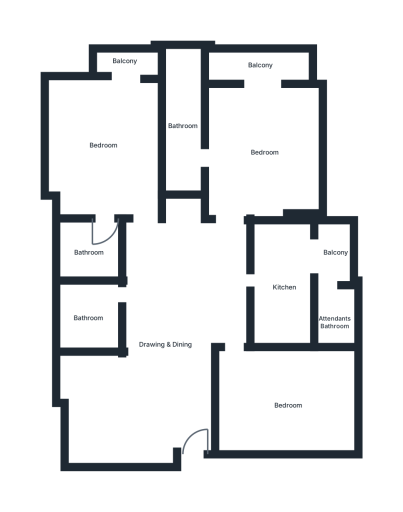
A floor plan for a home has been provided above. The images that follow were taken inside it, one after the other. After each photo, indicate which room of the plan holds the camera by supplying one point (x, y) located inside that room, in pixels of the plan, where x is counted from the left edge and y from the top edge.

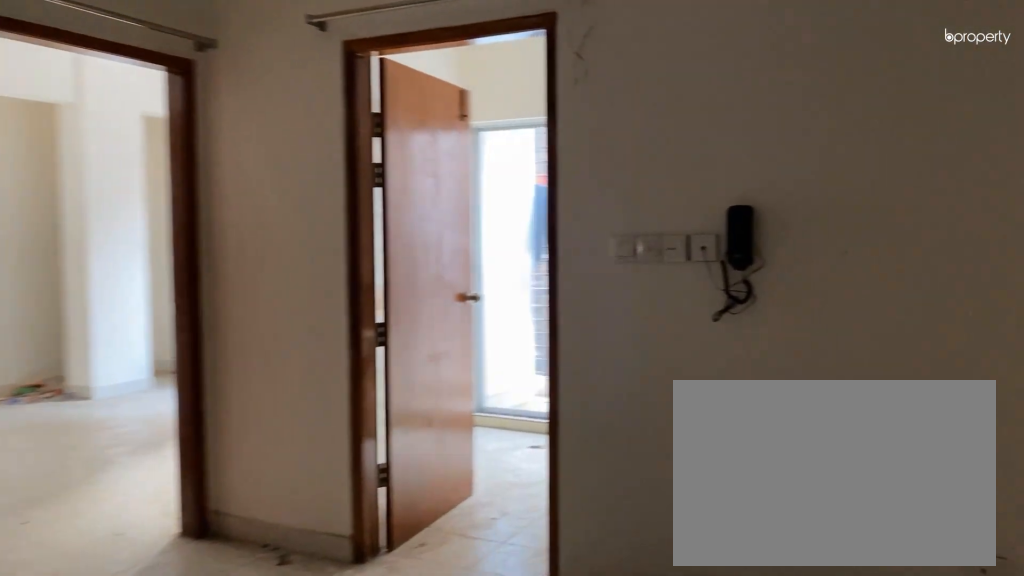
(166, 343)
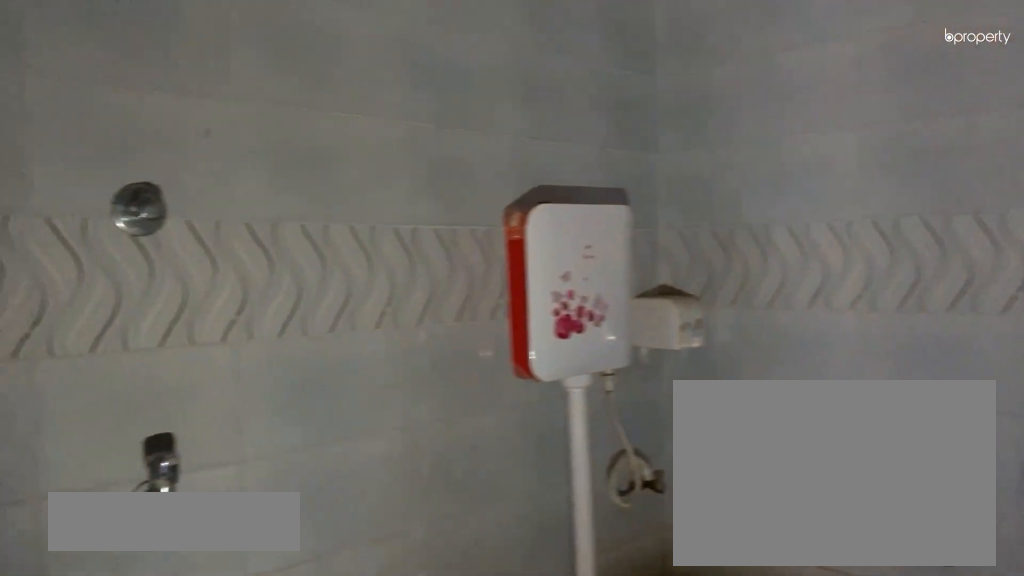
(87, 319)
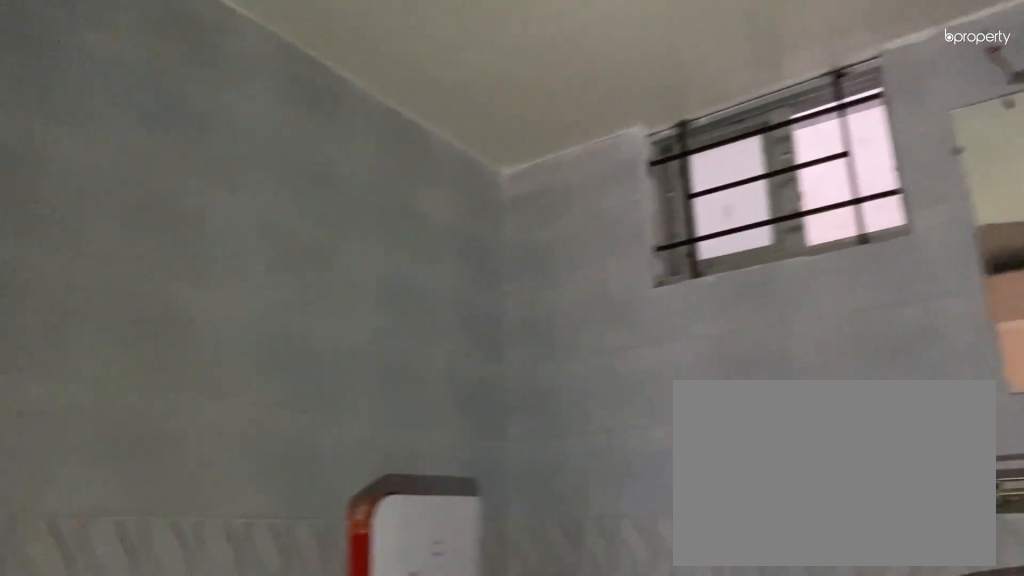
(87, 319)
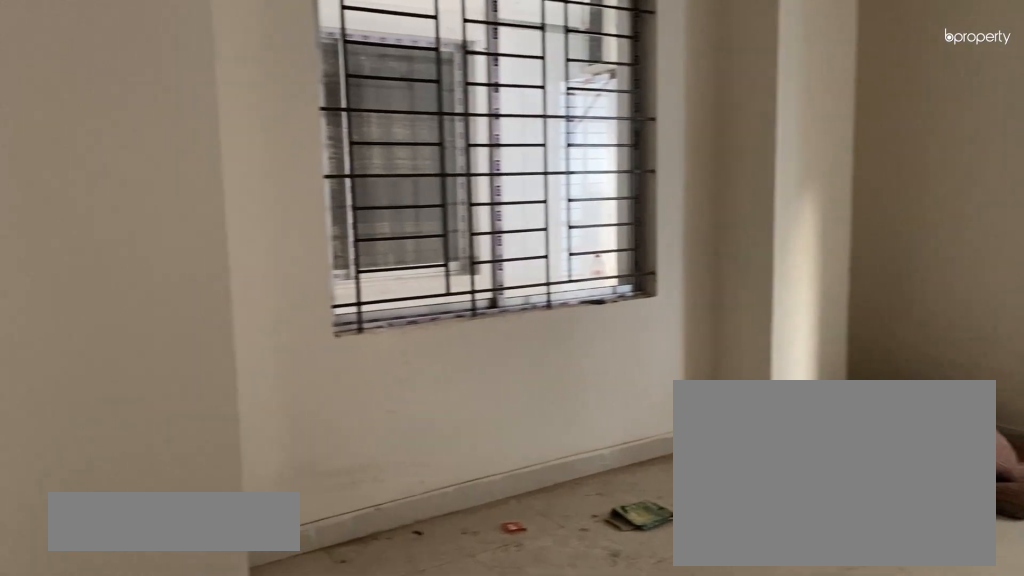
(103, 145)
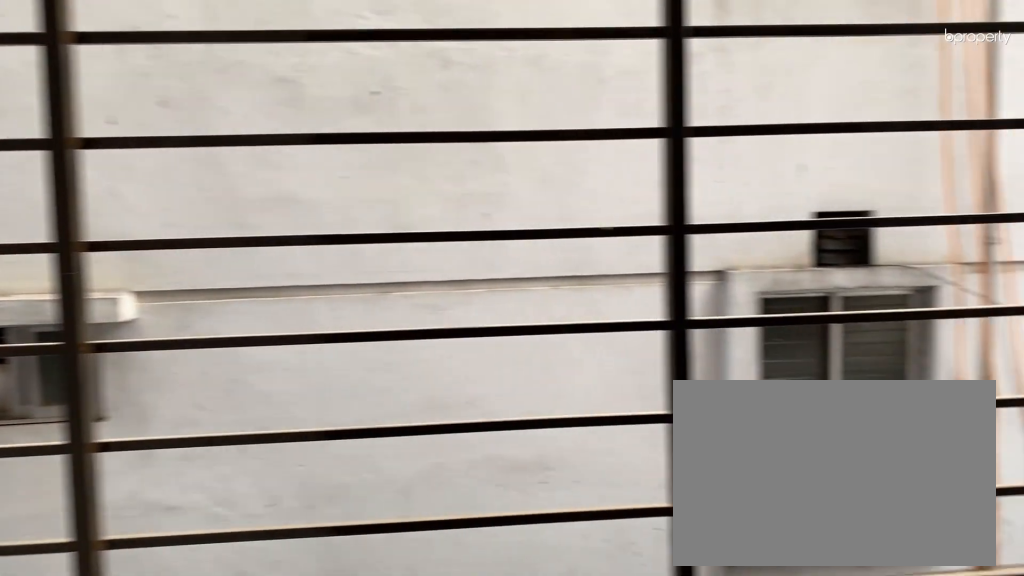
(123, 64)
